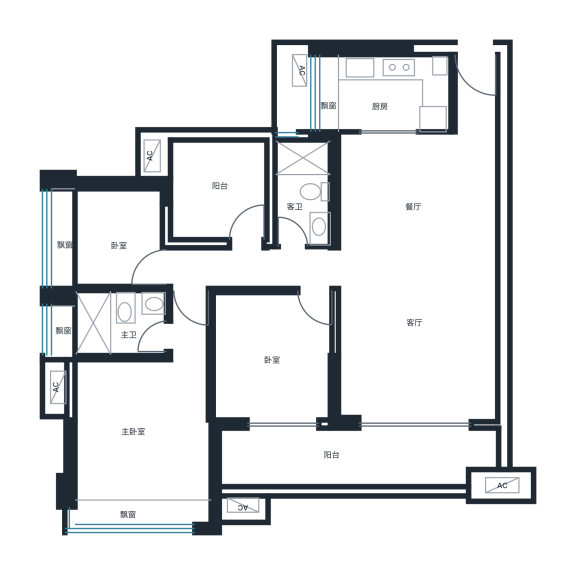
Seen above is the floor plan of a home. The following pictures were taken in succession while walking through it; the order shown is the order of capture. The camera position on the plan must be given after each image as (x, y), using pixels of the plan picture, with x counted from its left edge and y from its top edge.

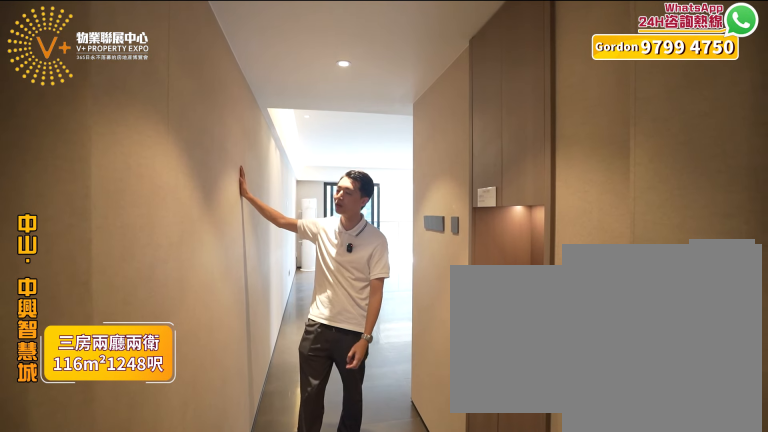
(463, 86)
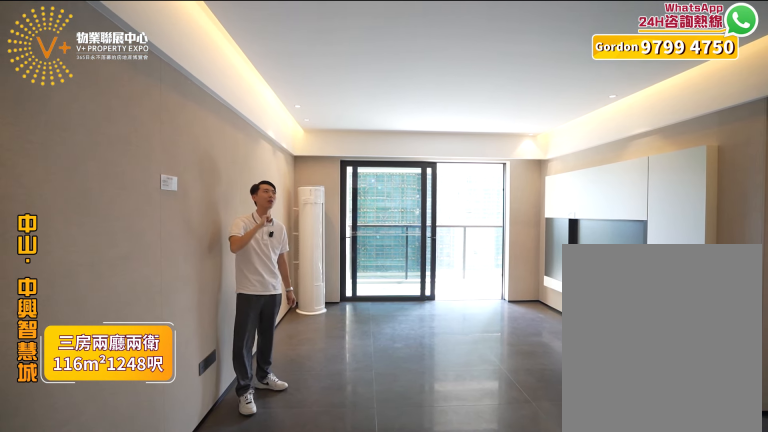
(459, 291)
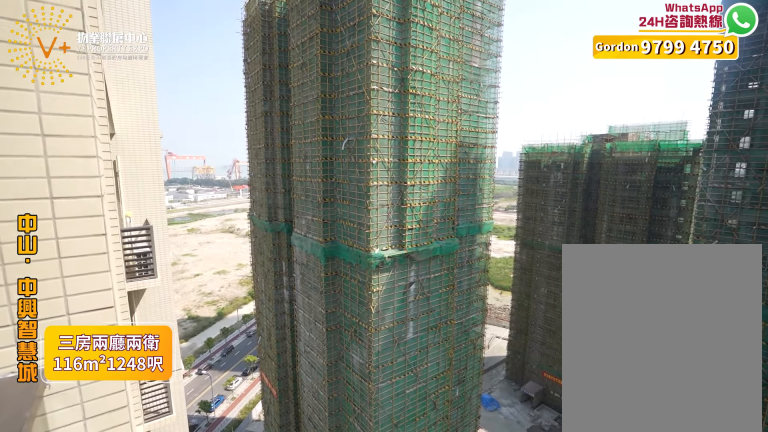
(408, 433)
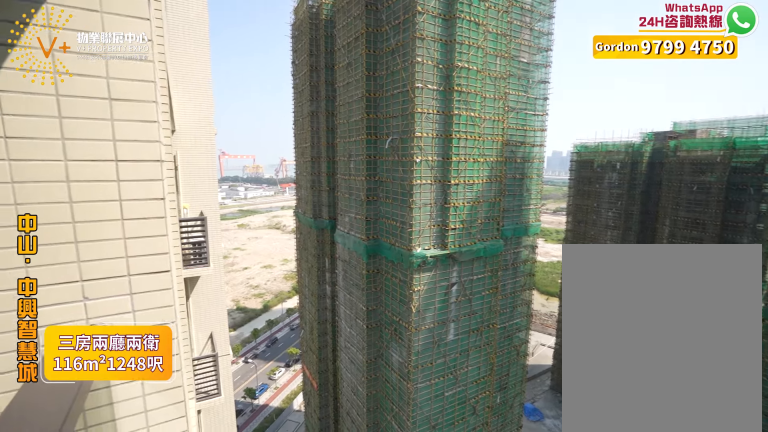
(408, 433)
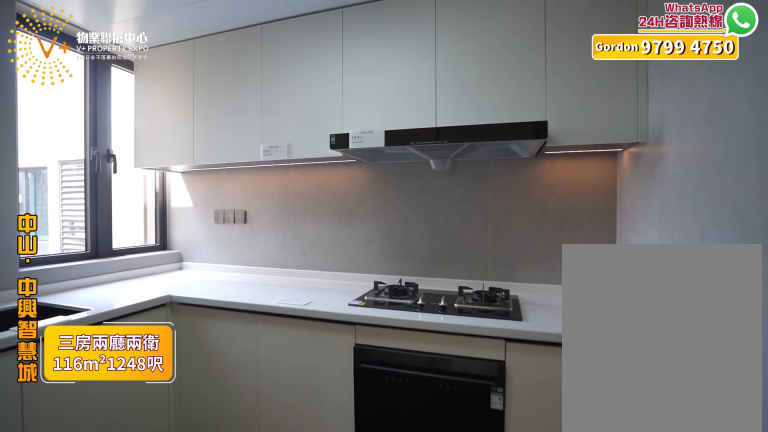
(390, 93)
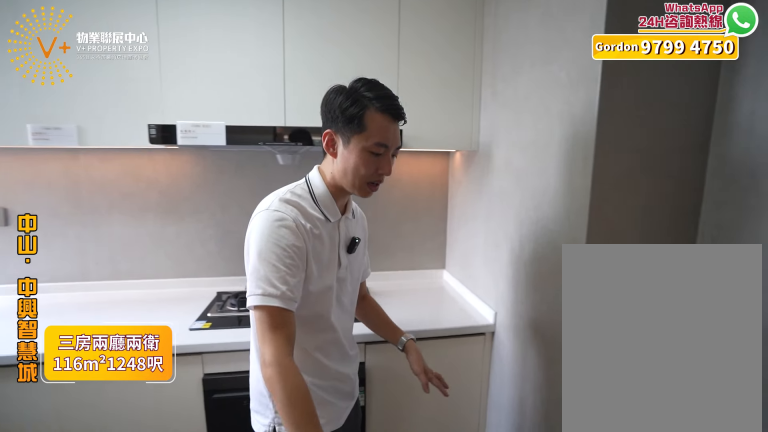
(394, 98)
